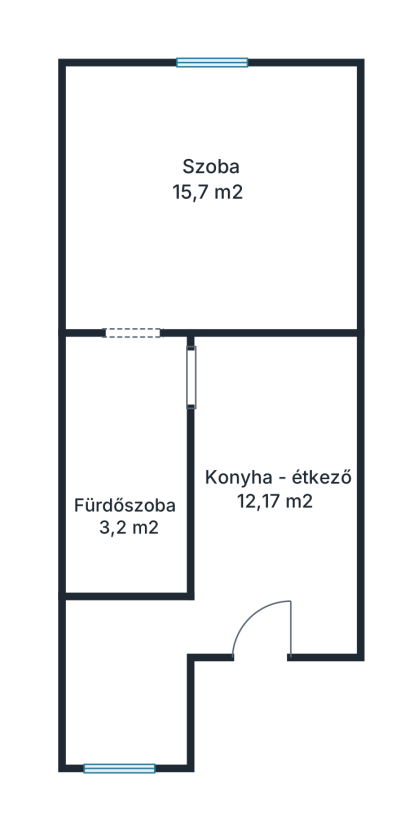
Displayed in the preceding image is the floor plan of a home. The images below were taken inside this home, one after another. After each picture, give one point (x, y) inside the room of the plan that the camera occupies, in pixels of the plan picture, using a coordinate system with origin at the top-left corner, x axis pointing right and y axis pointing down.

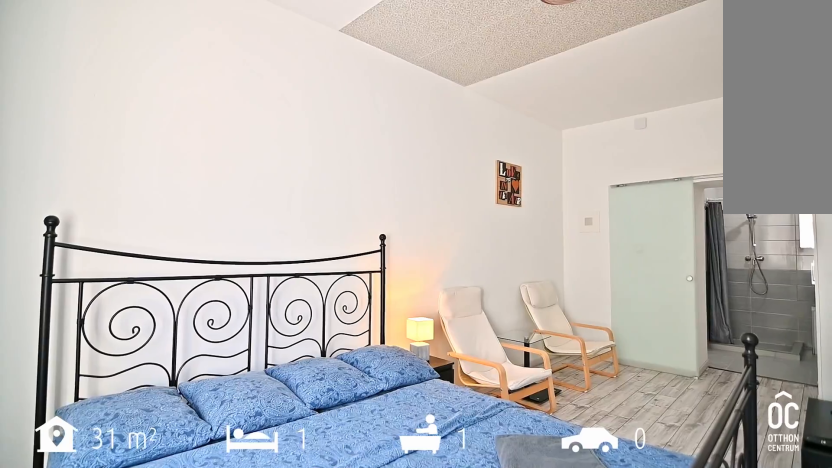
(212, 195)
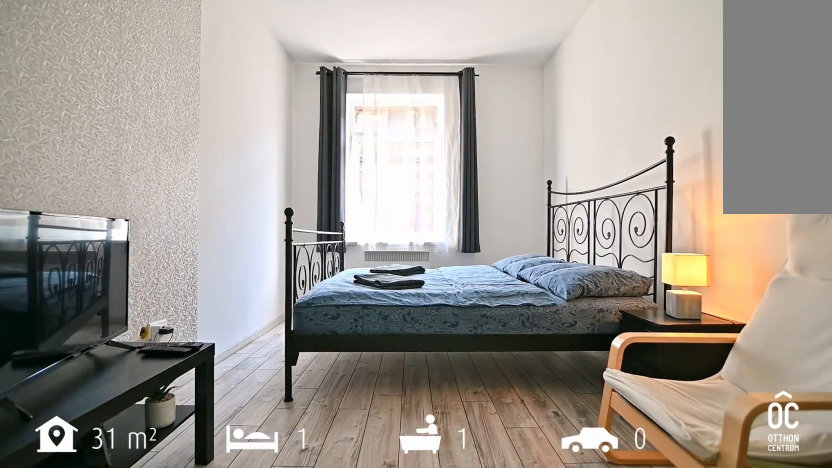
(212, 195)
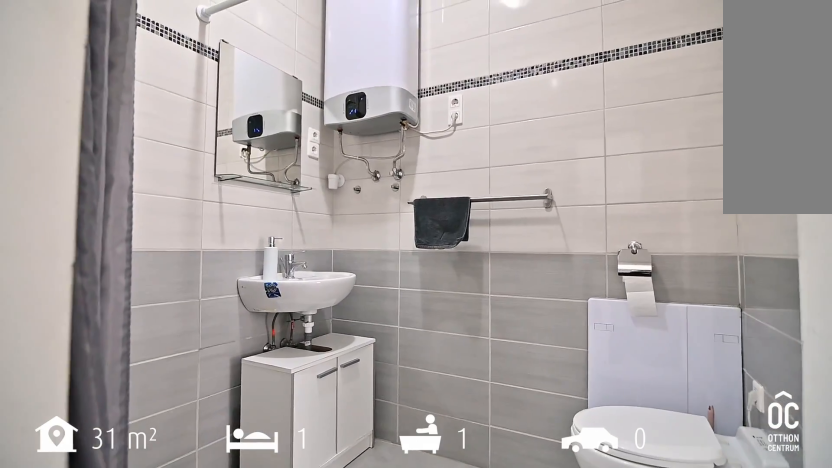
(122, 459)
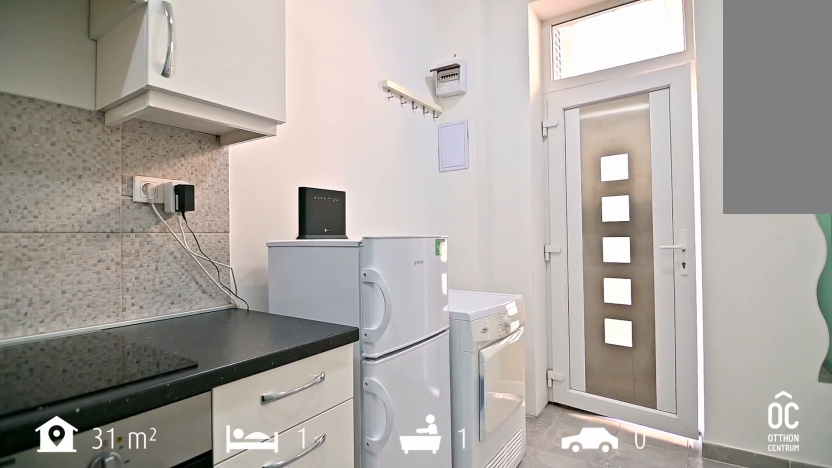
(273, 503)
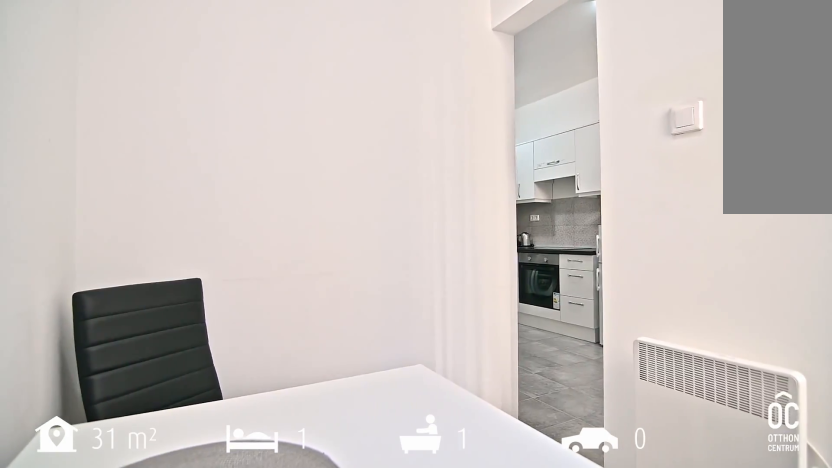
(124, 679)
